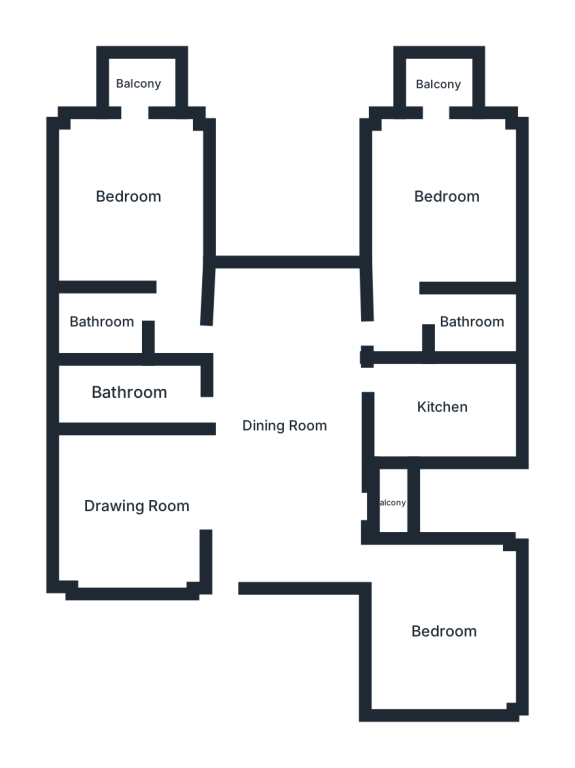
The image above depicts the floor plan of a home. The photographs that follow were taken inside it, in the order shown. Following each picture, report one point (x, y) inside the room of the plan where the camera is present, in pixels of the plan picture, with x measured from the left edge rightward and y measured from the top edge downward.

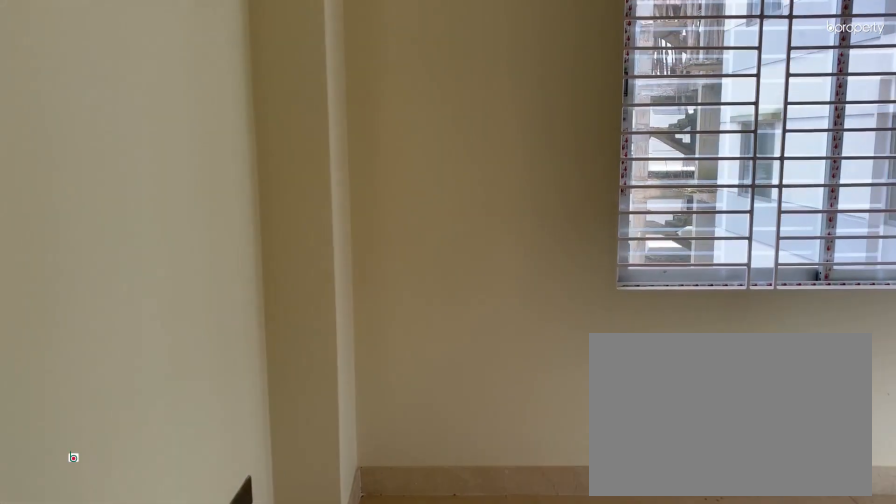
(444, 628)
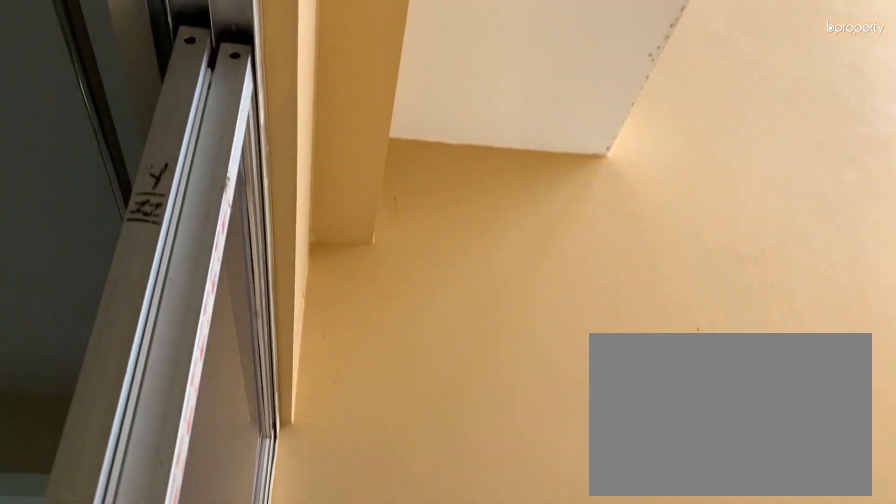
(387, 504)
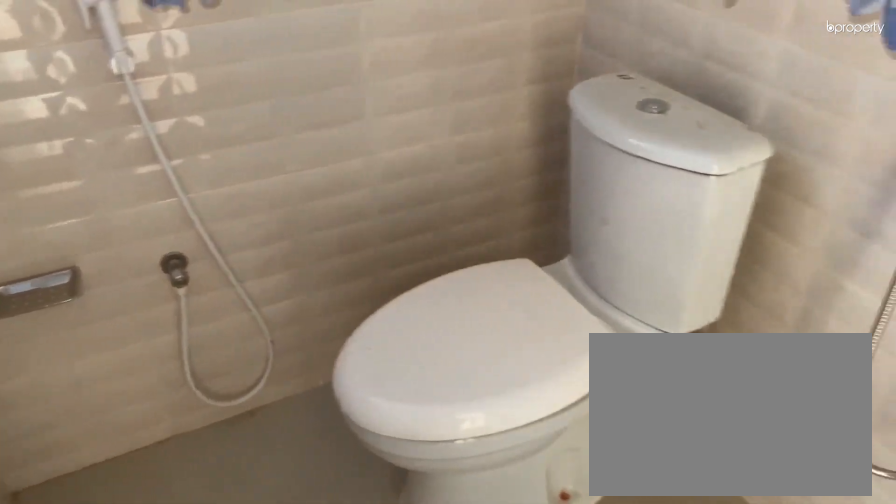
(472, 324)
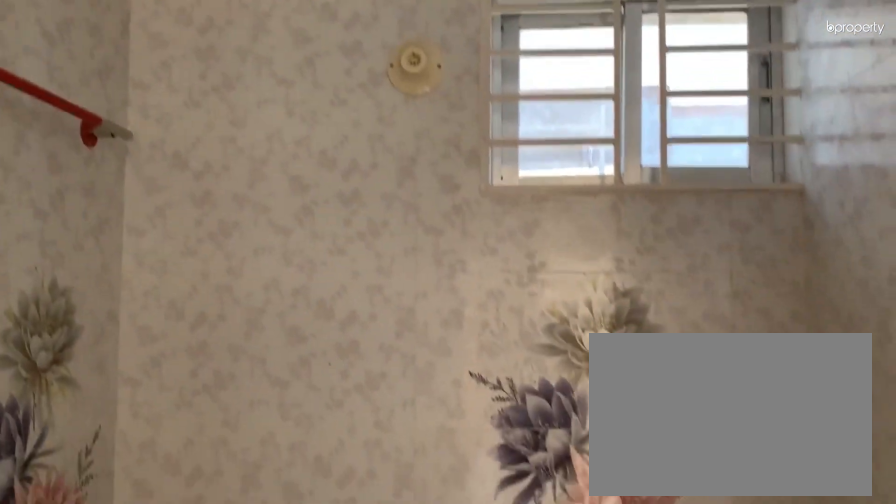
(102, 317)
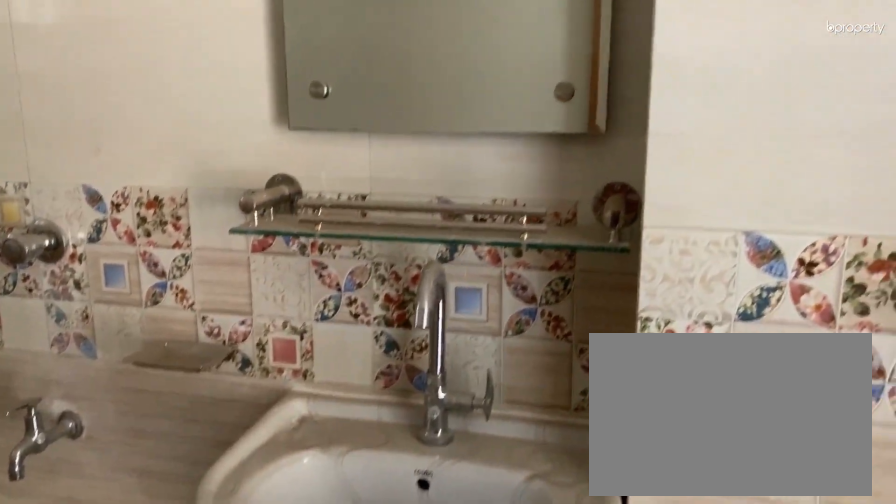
(130, 393)
